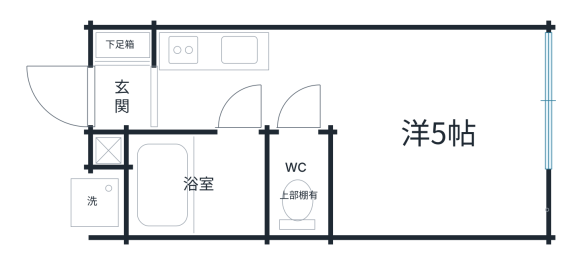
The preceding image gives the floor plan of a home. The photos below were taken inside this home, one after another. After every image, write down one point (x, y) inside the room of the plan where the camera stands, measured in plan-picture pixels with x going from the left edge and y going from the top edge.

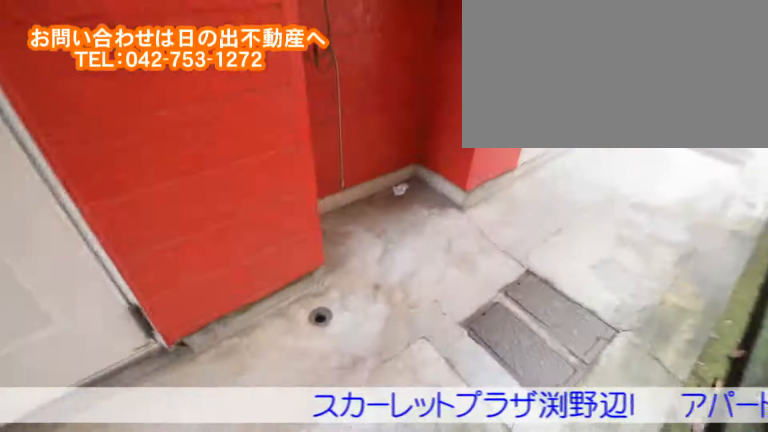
(71, 208)
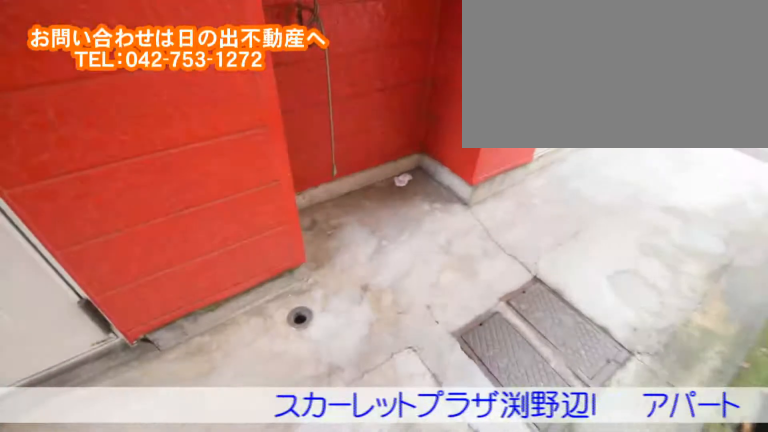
(72, 208)
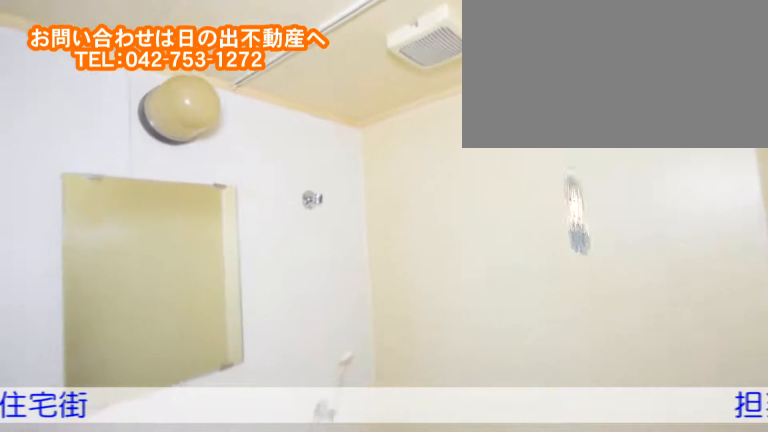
(229, 175)
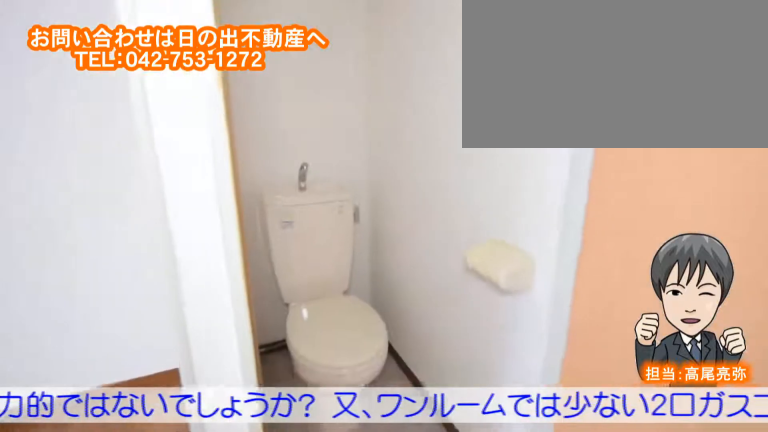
(298, 185)
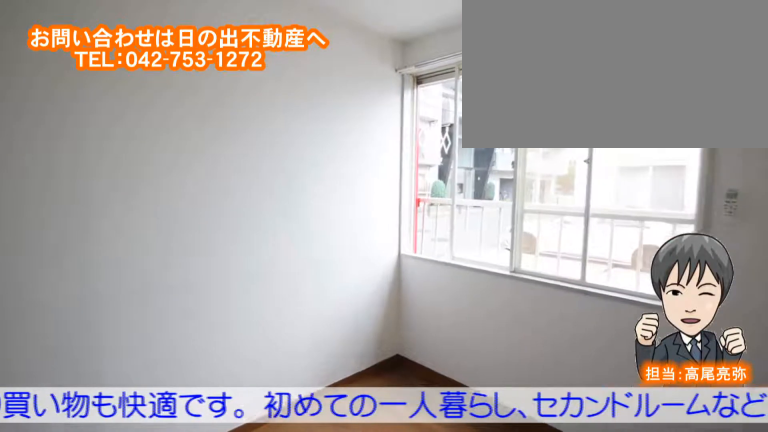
(445, 160)
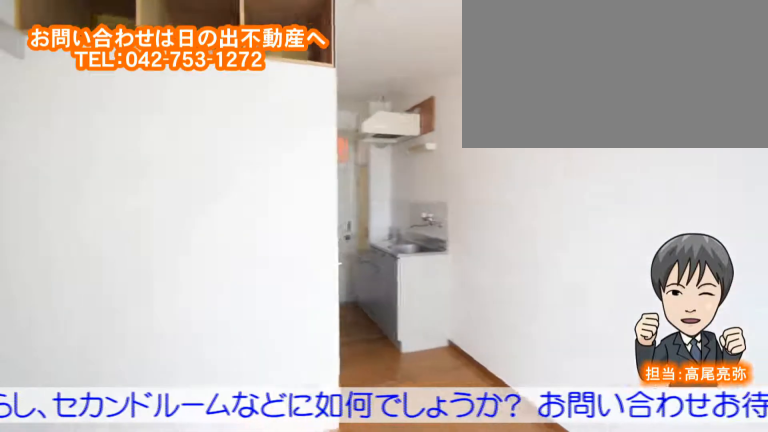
(445, 160)
